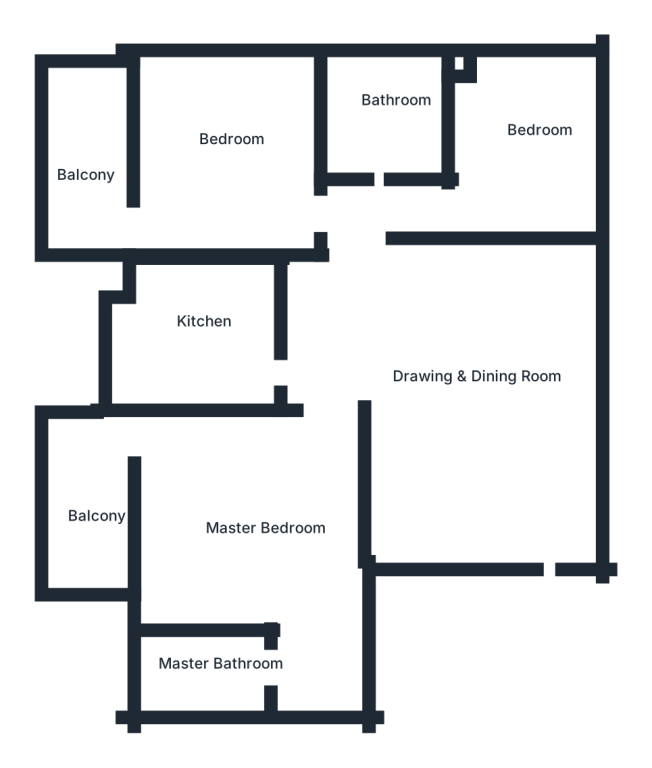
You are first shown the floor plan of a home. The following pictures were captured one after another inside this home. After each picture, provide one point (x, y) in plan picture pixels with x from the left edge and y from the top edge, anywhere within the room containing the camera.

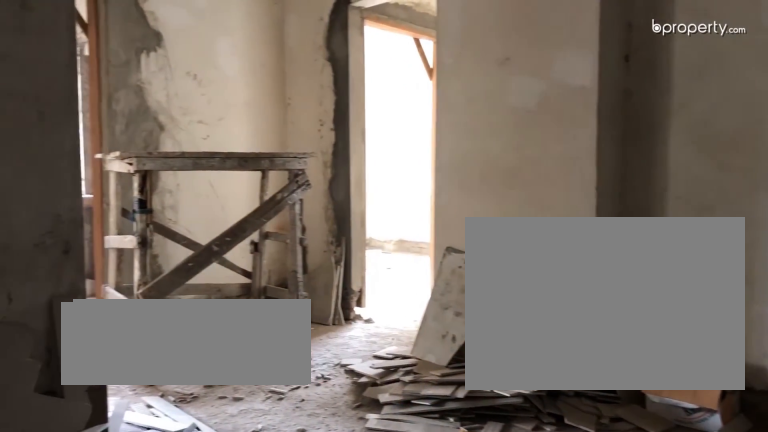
(499, 408)
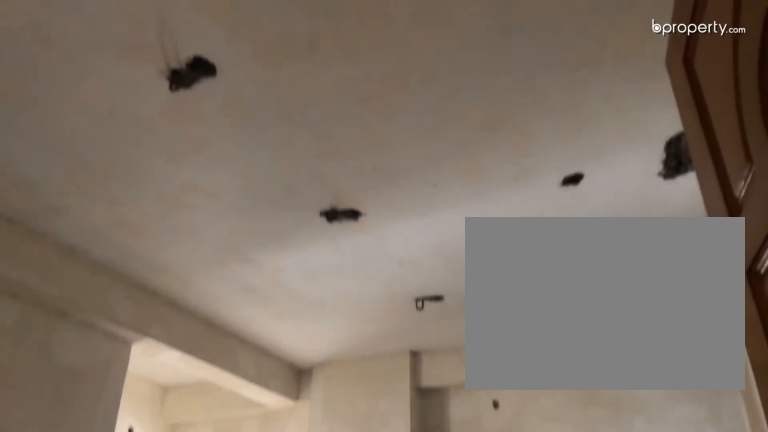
(487, 374)
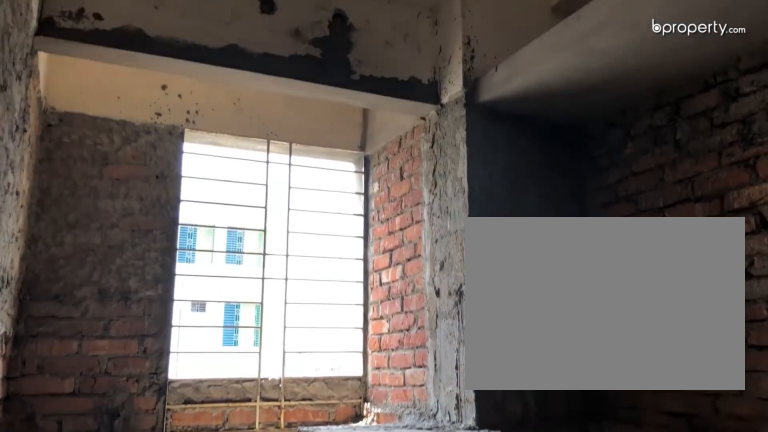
(211, 345)
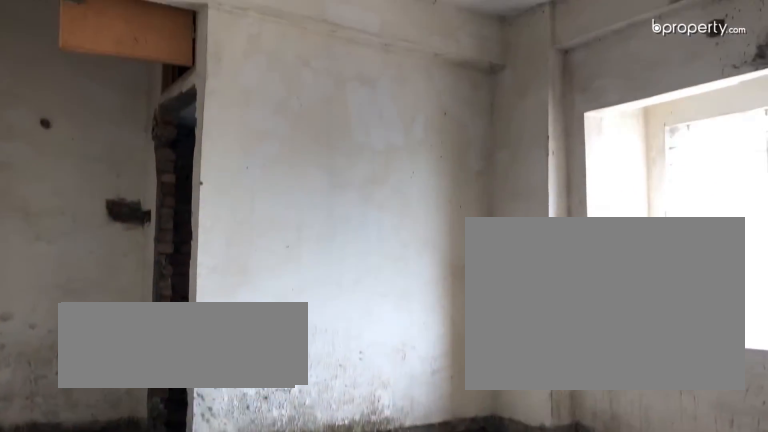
(276, 519)
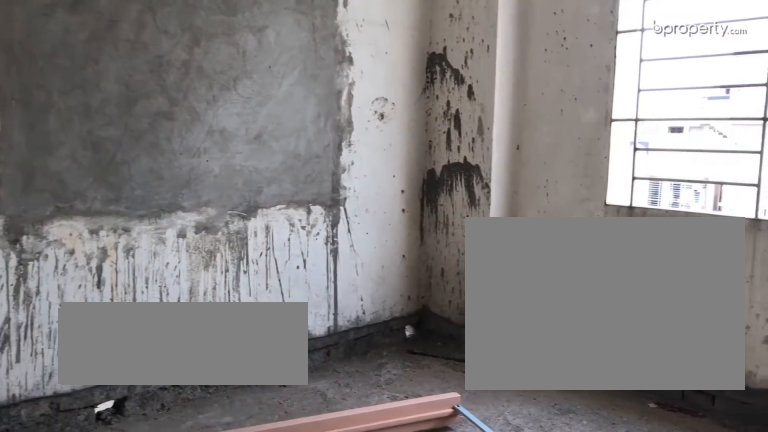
(233, 174)
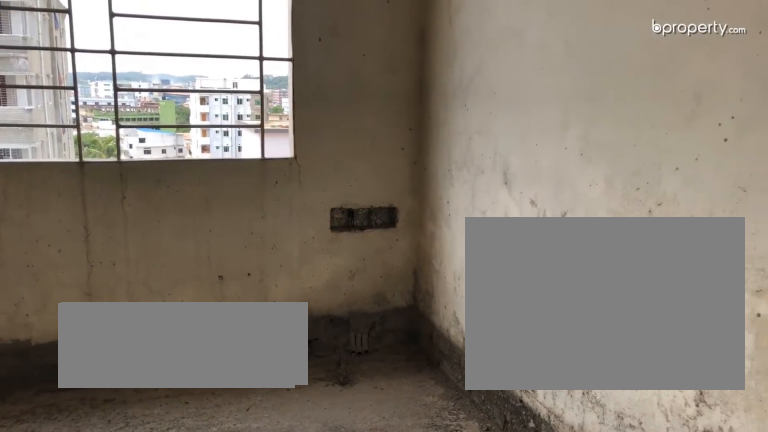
(233, 174)
